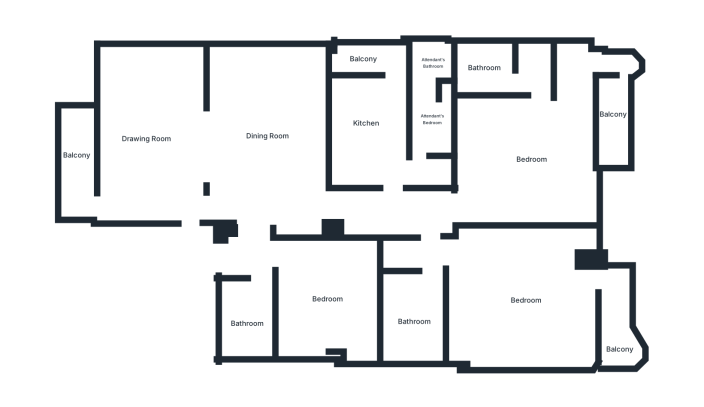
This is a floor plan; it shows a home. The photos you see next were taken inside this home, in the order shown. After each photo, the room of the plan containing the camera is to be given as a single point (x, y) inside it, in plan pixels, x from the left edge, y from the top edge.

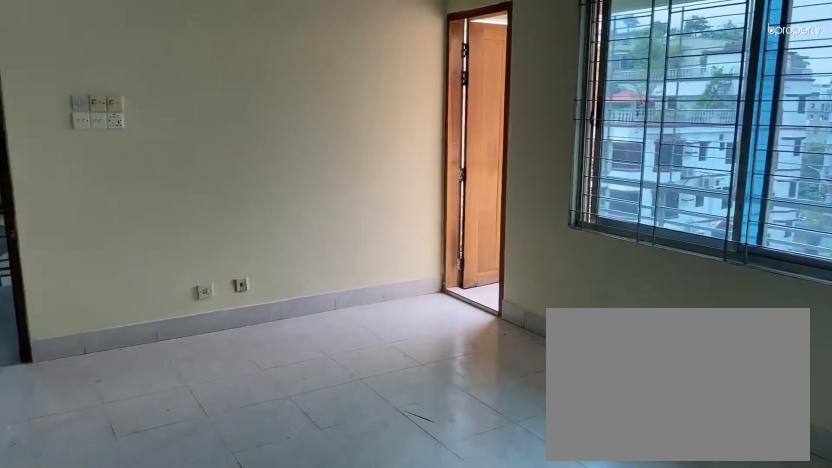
(155, 132)
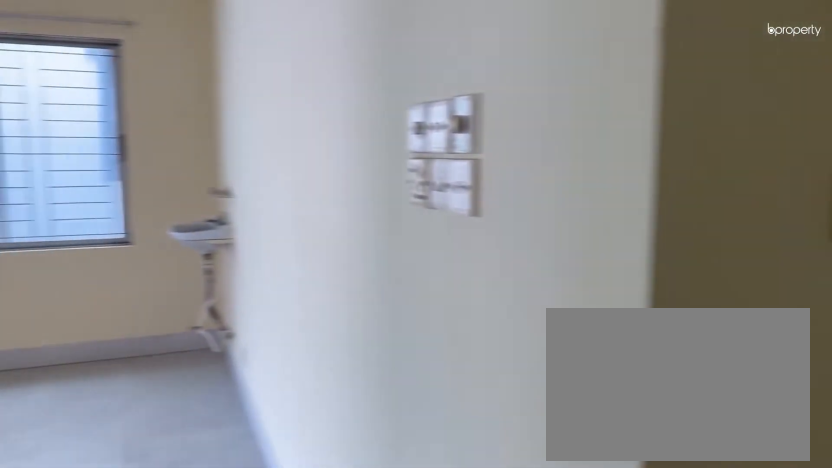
(270, 135)
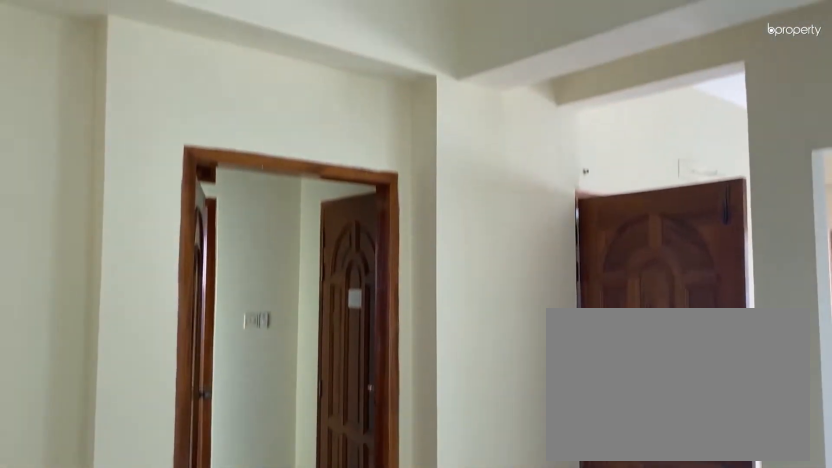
(270, 135)
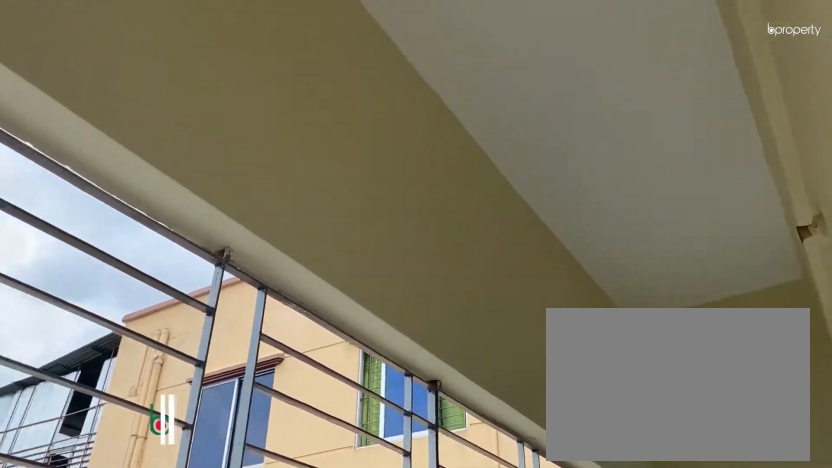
(78, 157)
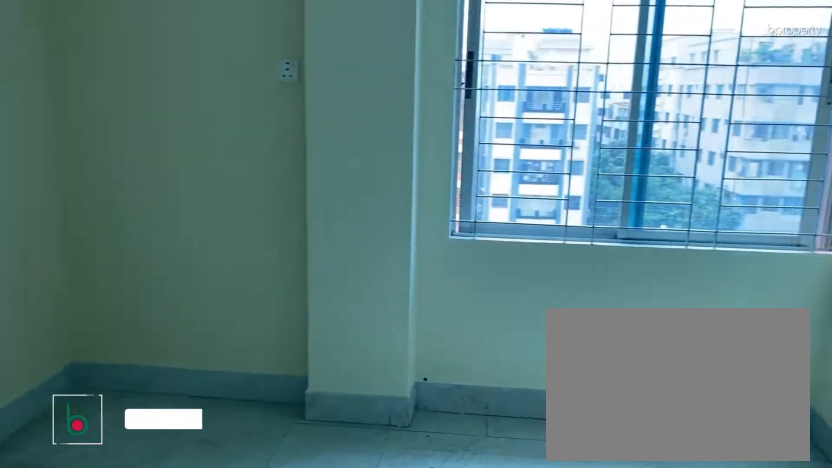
(326, 298)
